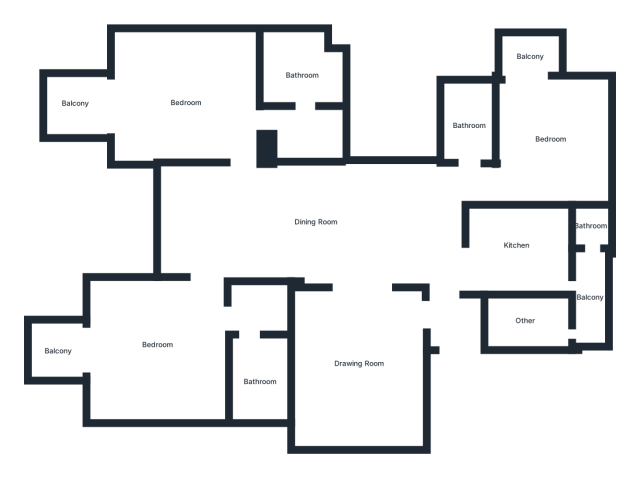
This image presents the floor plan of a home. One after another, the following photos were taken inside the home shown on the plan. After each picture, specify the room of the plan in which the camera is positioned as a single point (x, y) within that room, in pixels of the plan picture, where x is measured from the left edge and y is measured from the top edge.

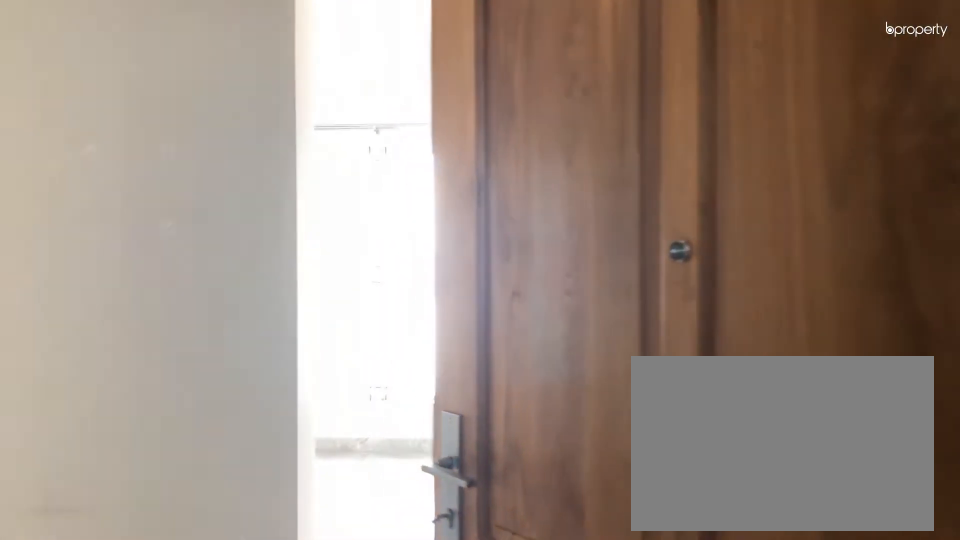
(438, 260)
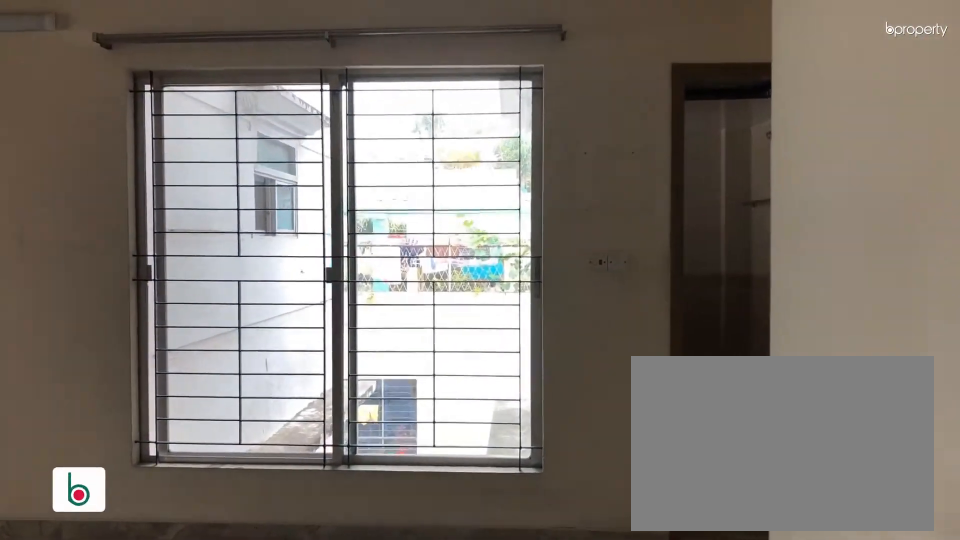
(315, 222)
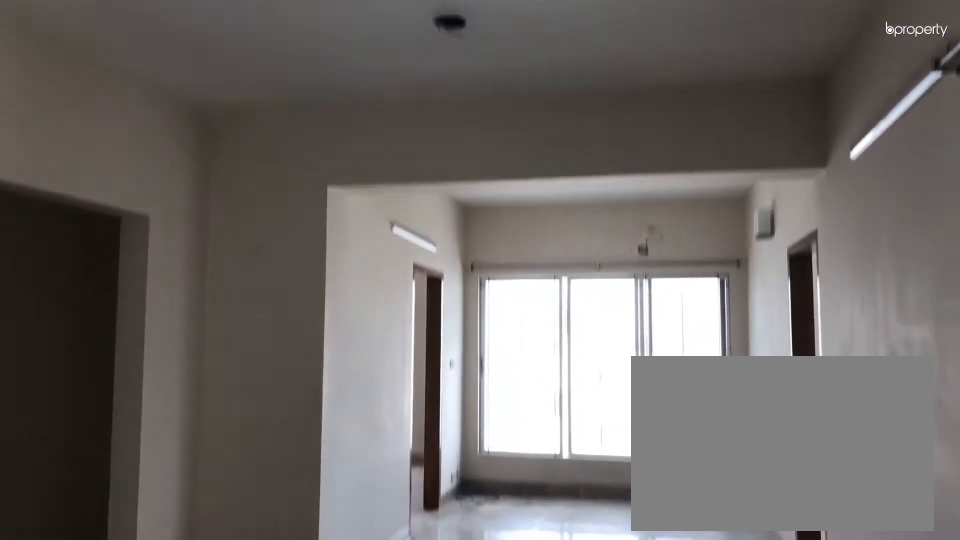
(315, 223)
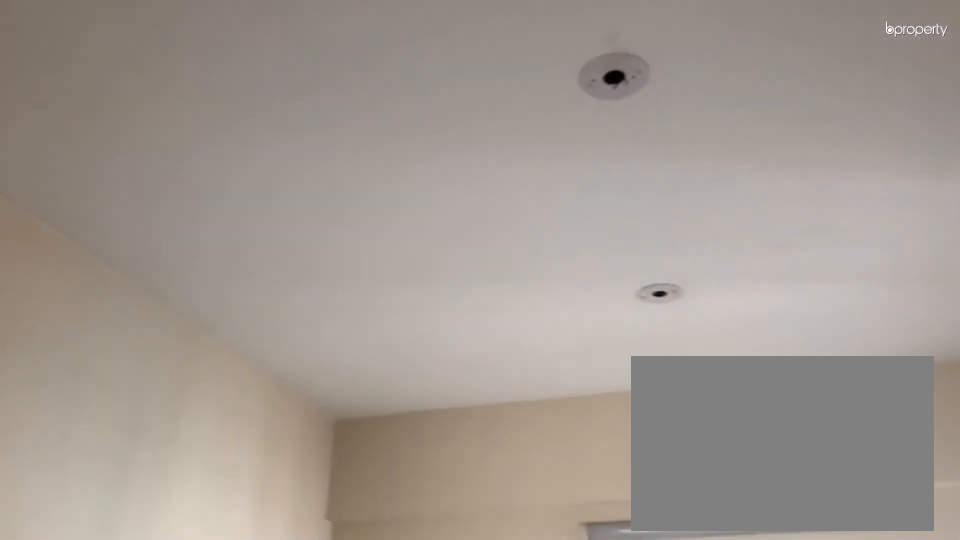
(357, 365)
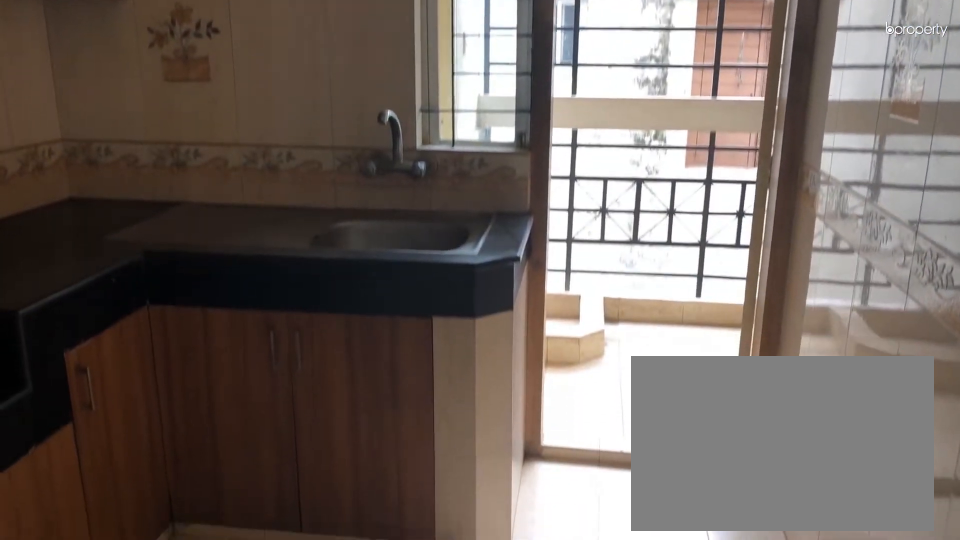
(515, 245)
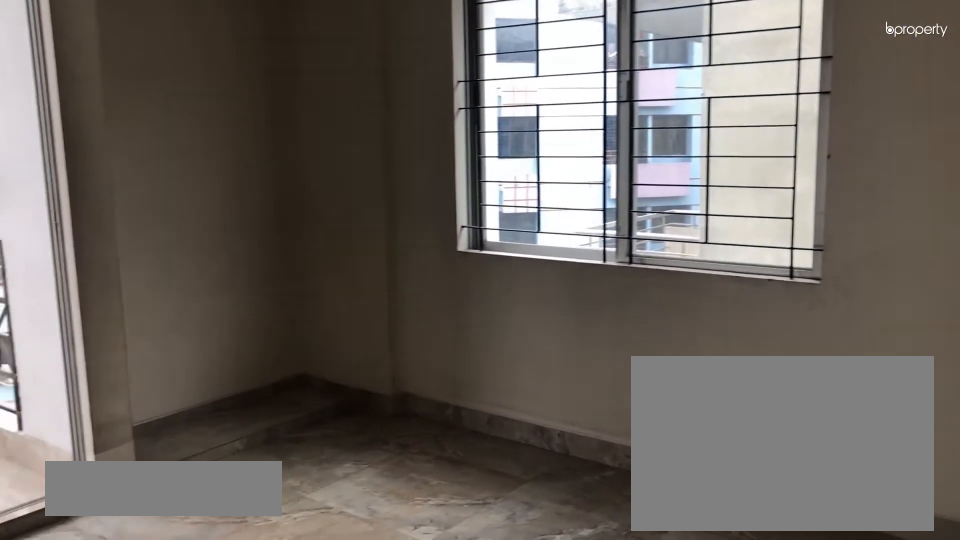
(550, 137)
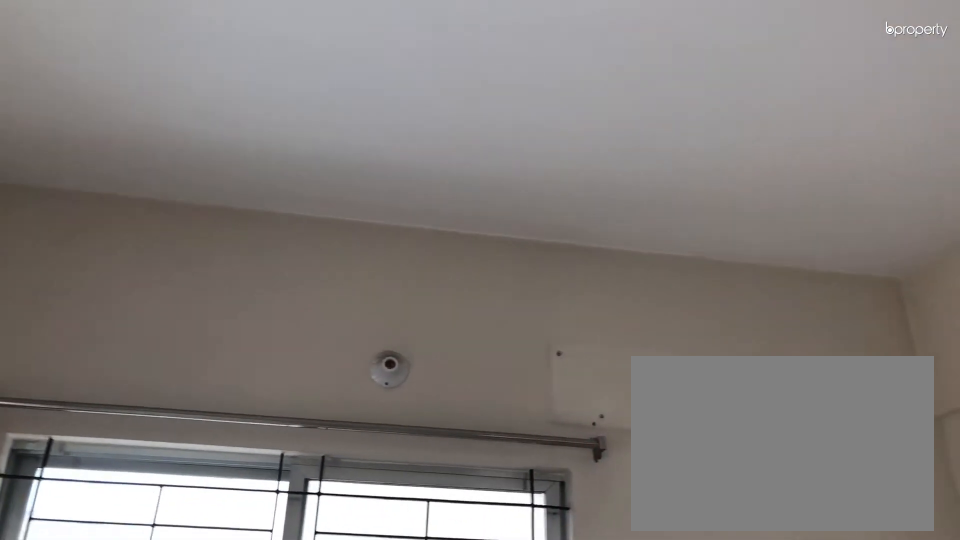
(550, 137)
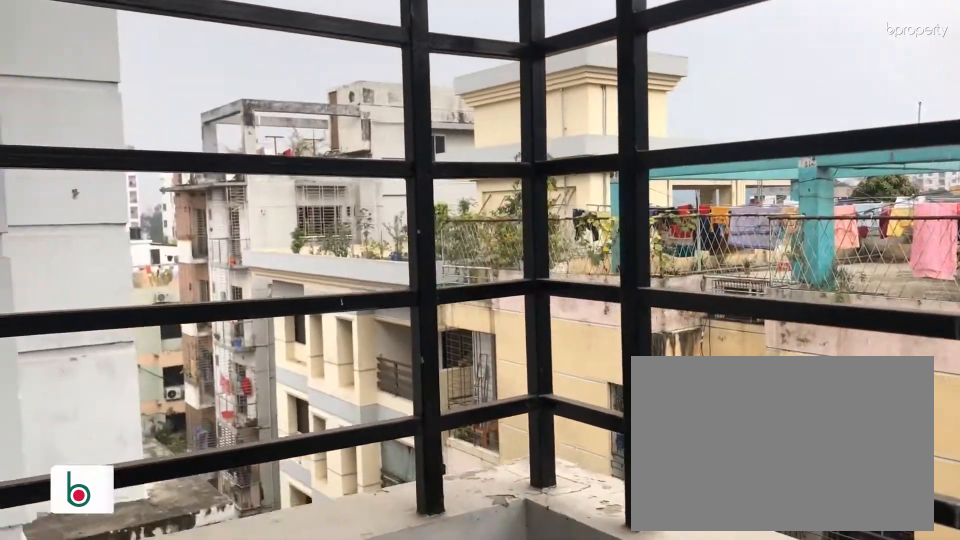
(529, 56)
